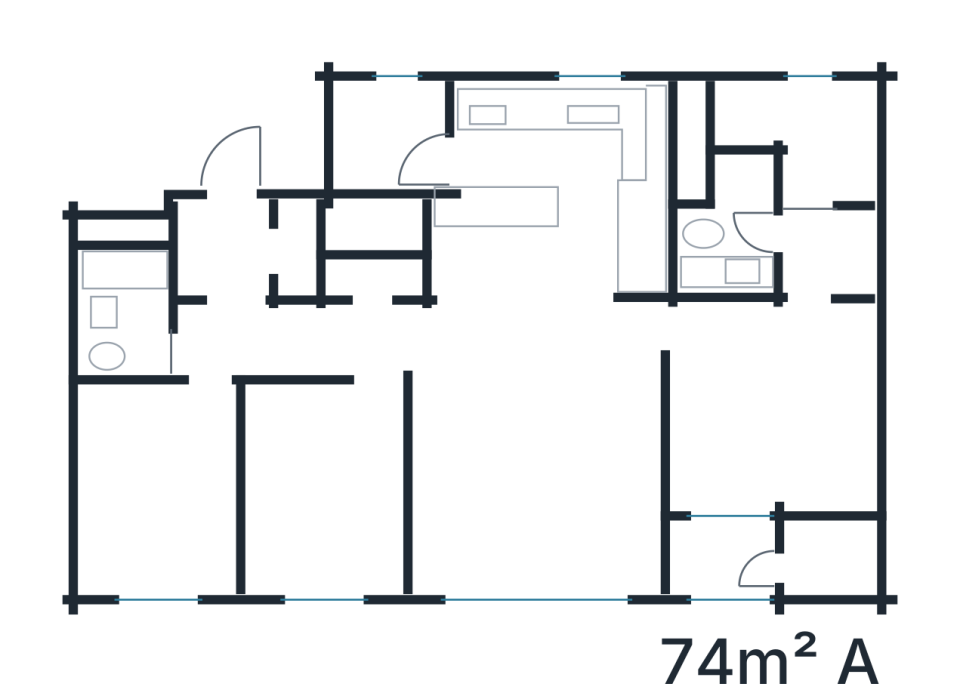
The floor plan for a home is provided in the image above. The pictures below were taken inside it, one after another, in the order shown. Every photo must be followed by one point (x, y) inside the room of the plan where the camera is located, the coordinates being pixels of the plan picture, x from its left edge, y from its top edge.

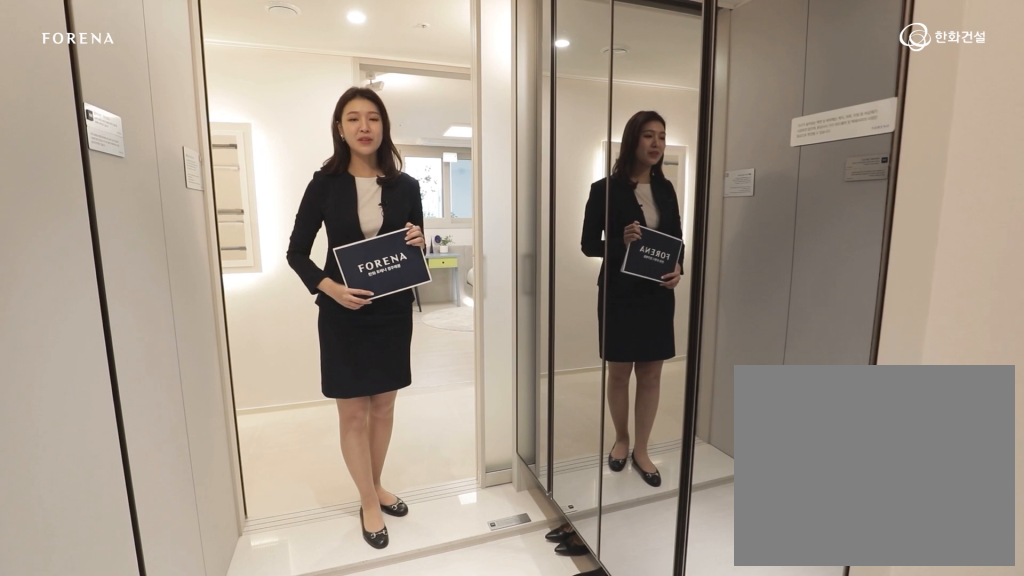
(235, 246)
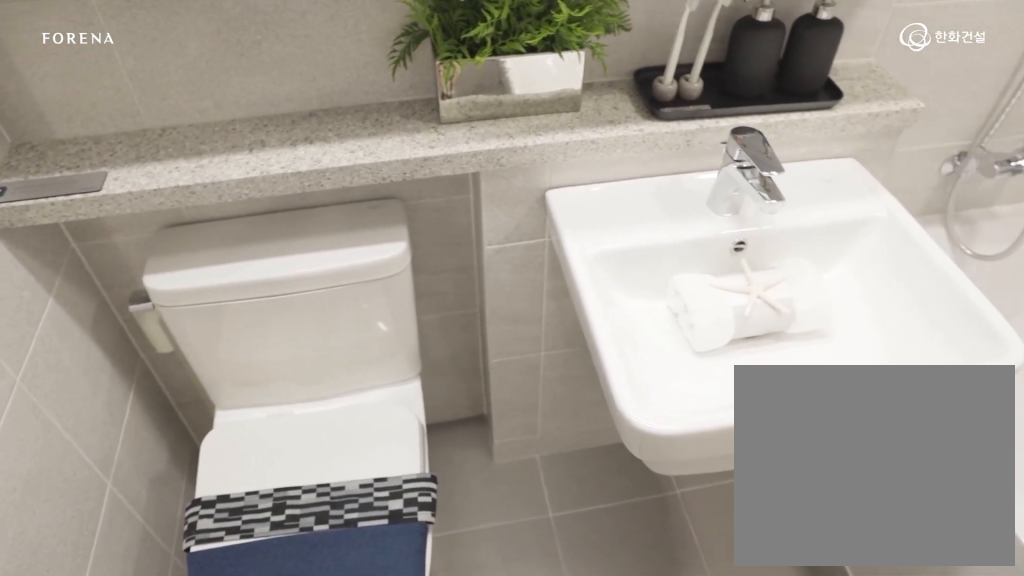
(161, 347)
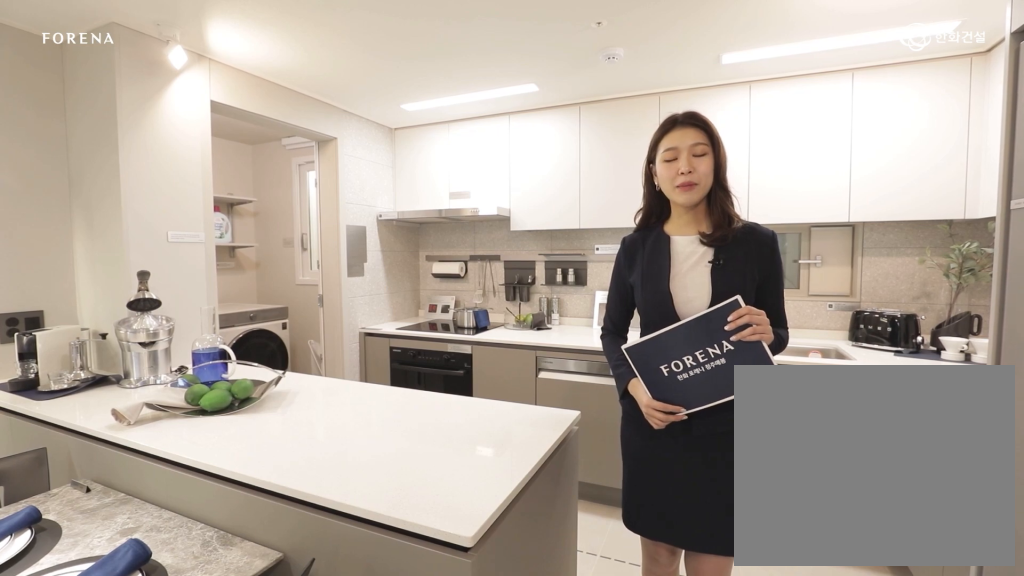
(527, 269)
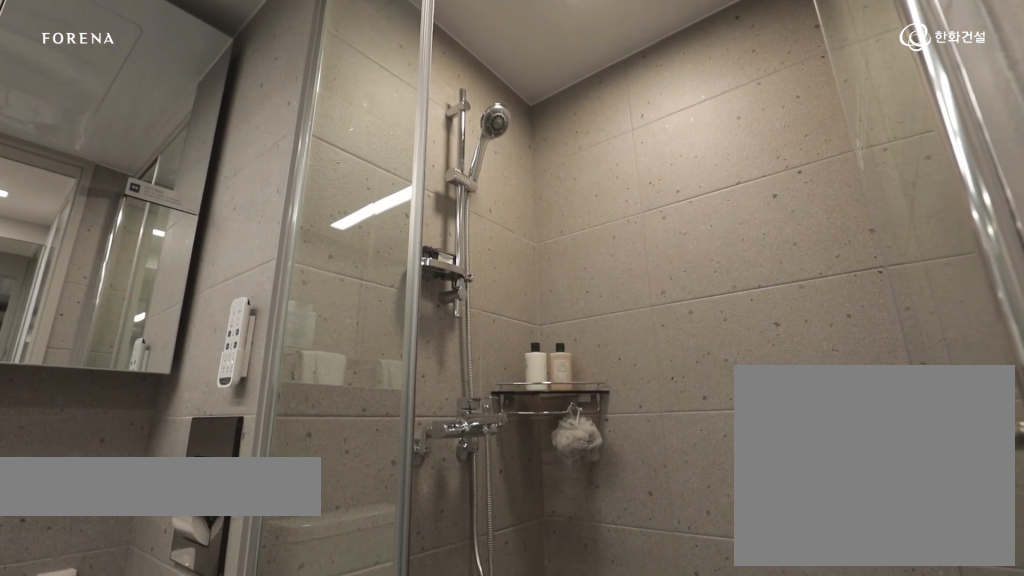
(762, 235)
